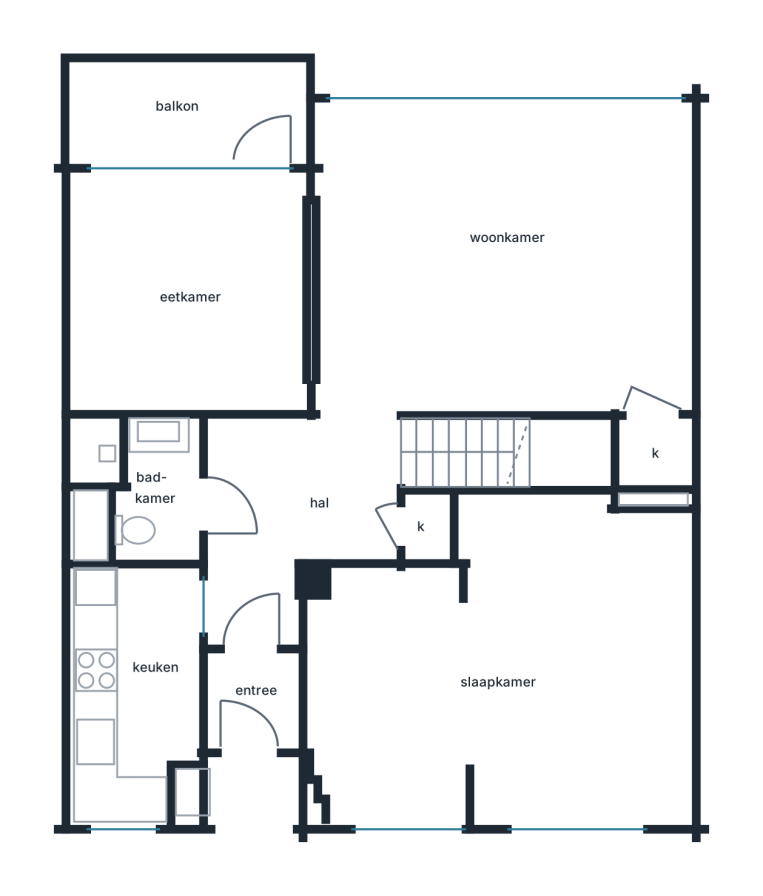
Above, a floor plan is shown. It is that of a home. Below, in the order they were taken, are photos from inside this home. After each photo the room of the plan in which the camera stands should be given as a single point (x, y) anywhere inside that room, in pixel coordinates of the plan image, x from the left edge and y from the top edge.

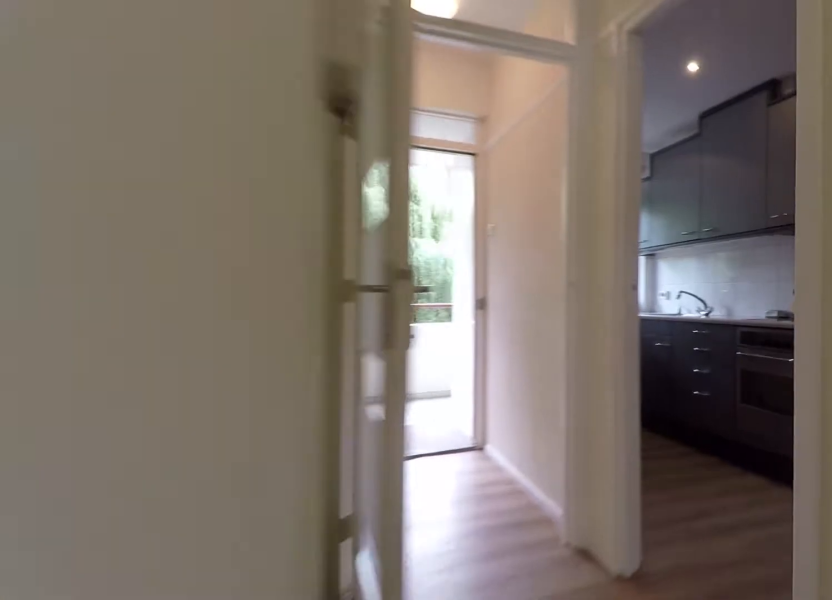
(285, 549)
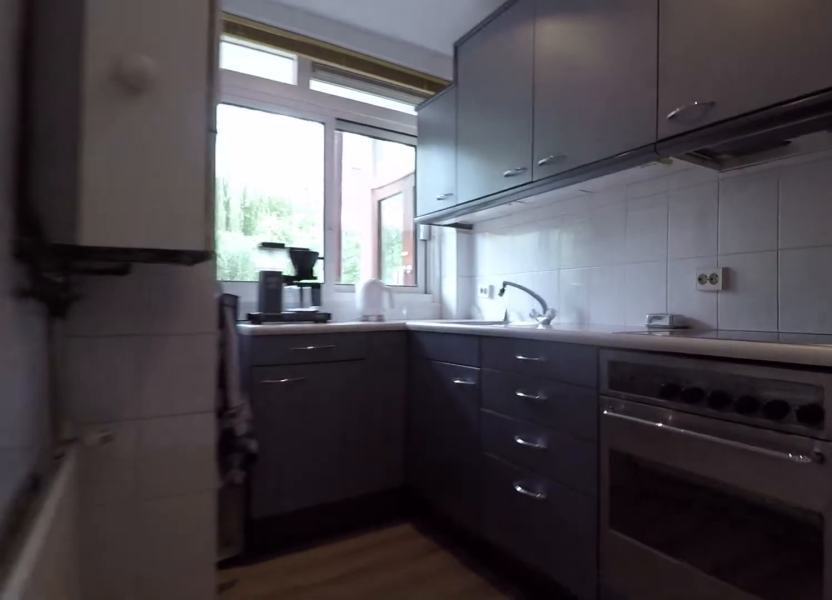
(133, 689)
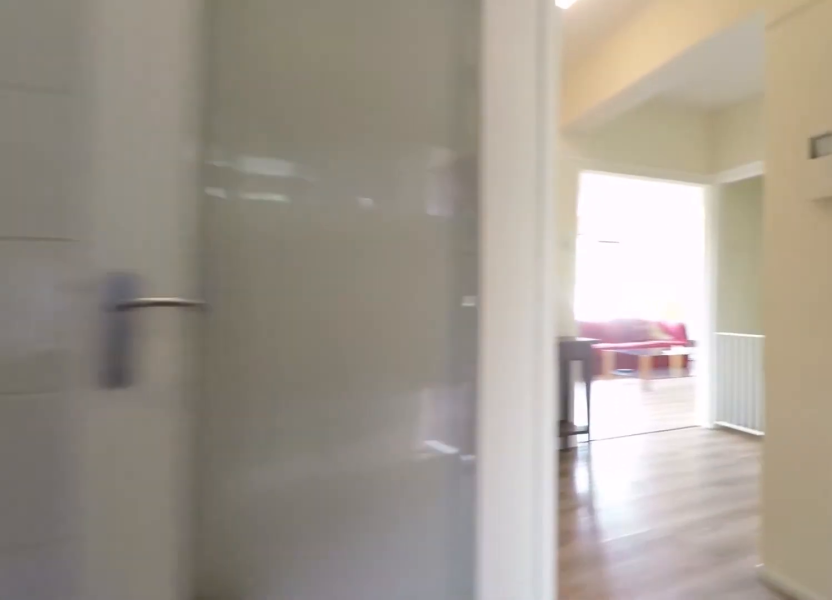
(133, 689)
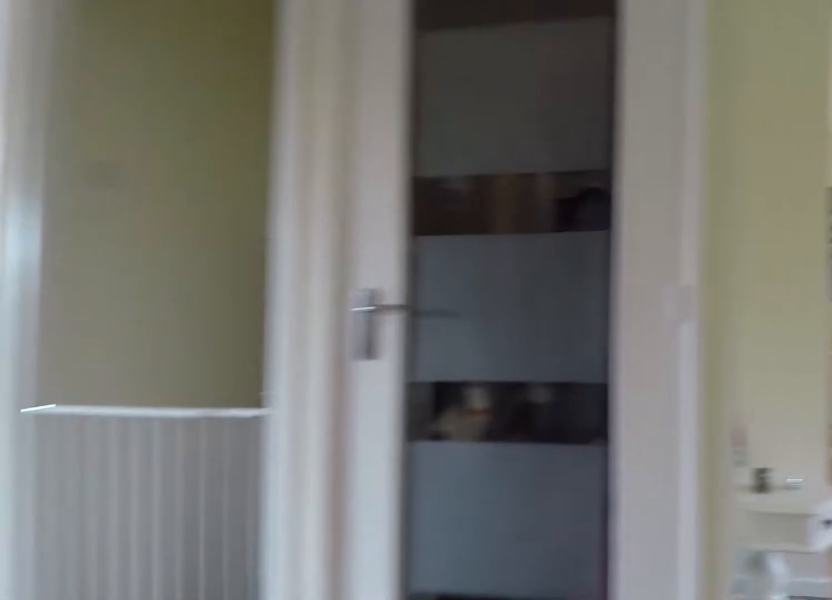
(285, 549)
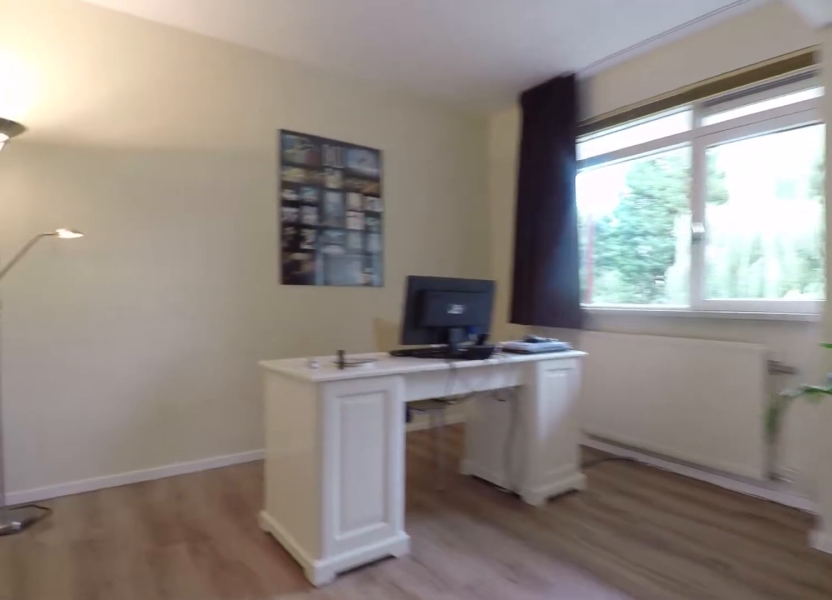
(508, 671)
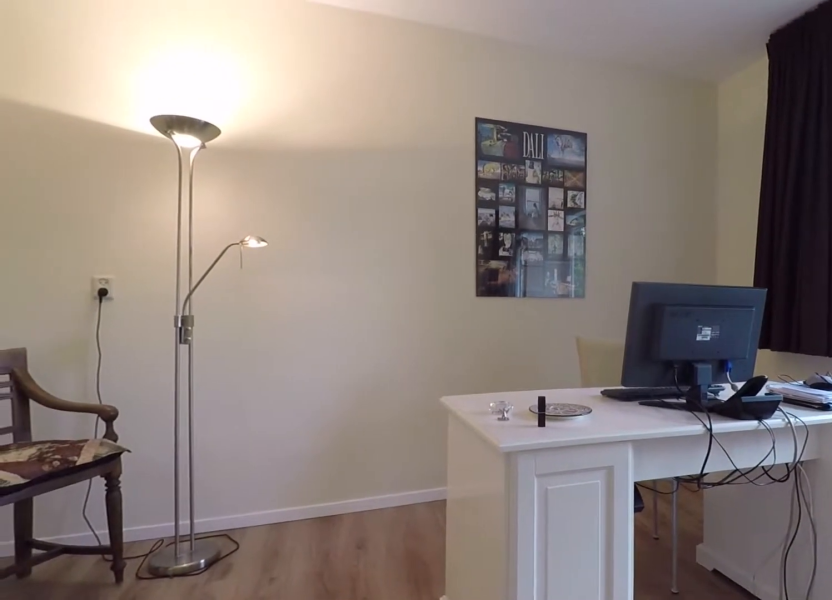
(508, 671)
